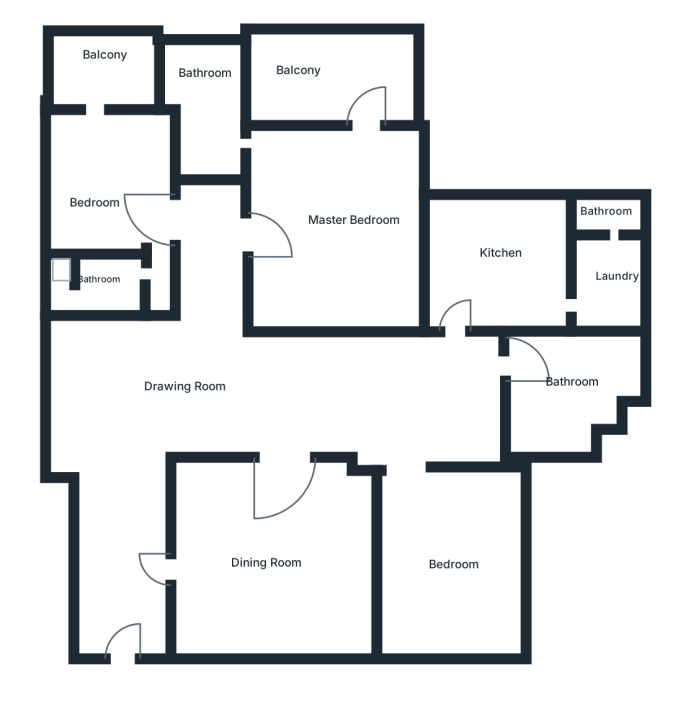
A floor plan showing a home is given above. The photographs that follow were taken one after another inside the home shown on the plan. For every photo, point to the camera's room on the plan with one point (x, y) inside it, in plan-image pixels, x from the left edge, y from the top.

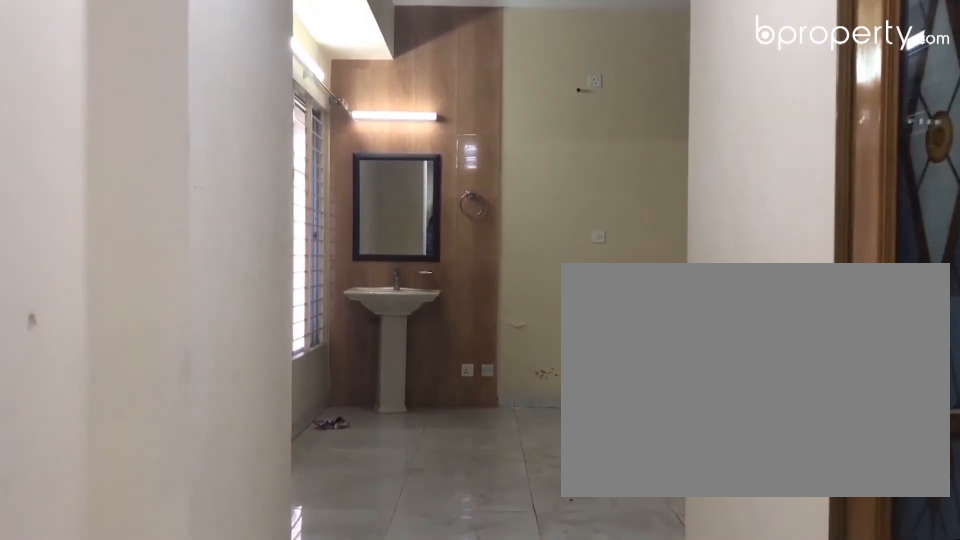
(121, 442)
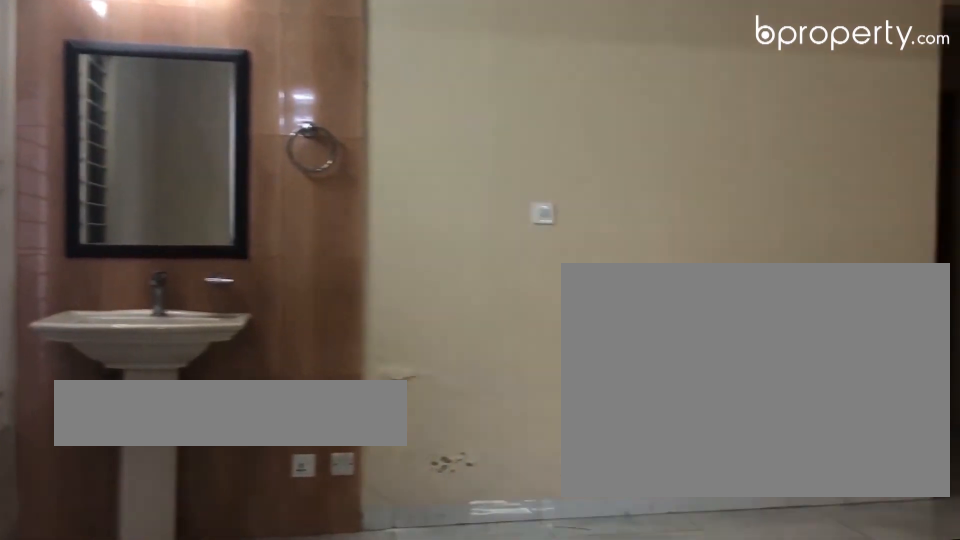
(233, 395)
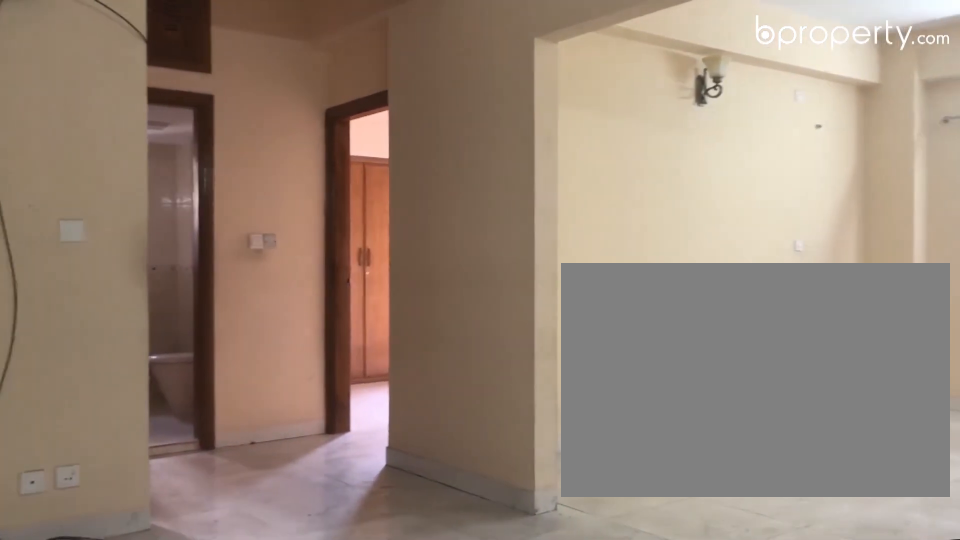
(233, 395)
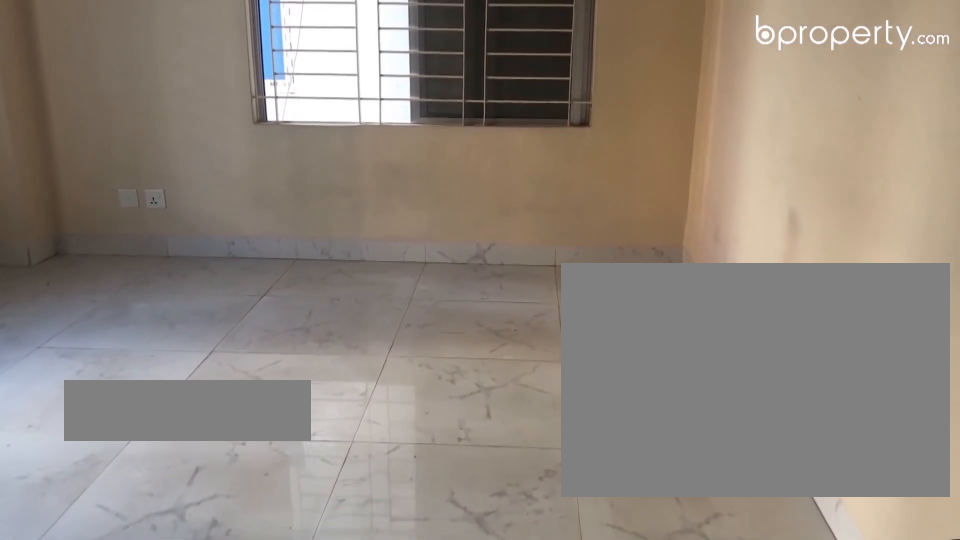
(438, 538)
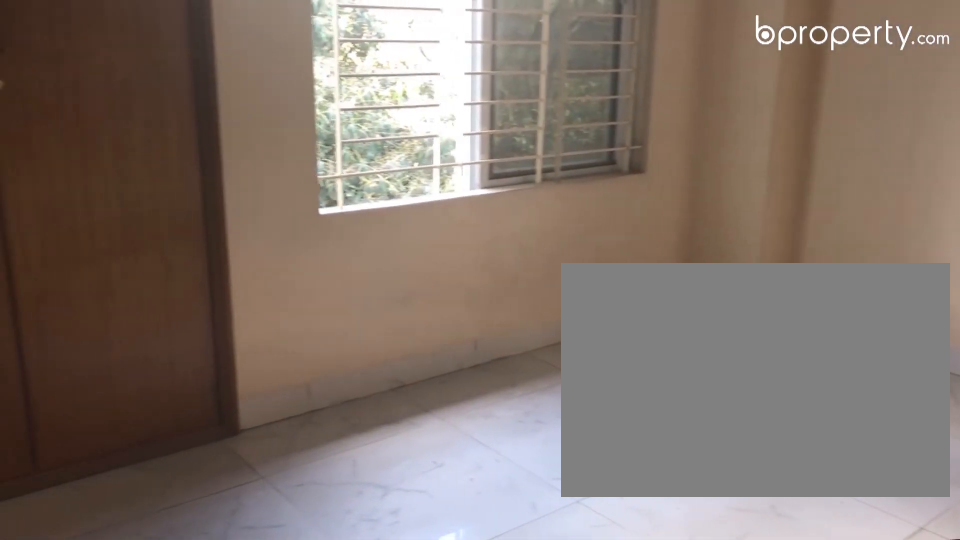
(438, 538)
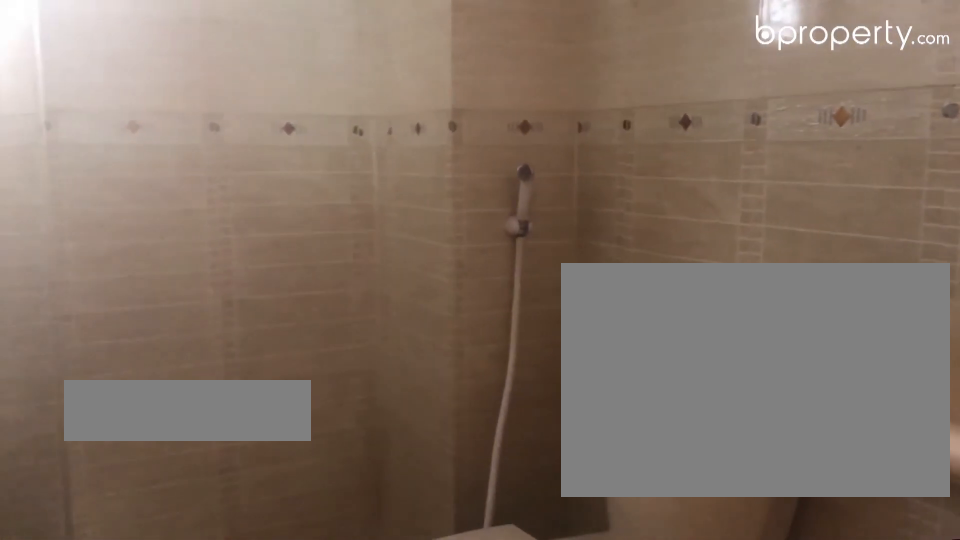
(577, 376)
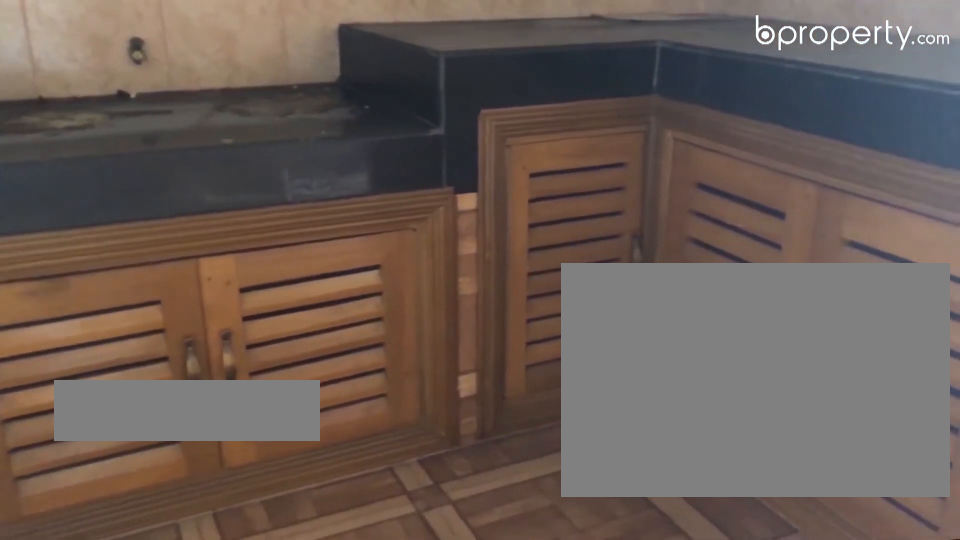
(493, 268)
